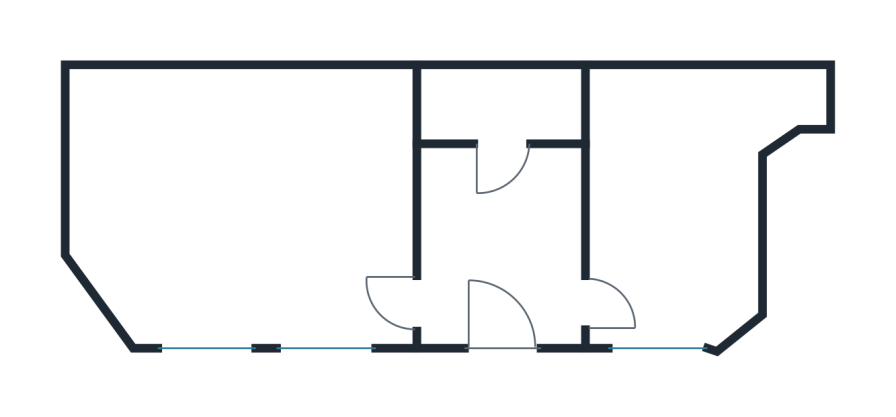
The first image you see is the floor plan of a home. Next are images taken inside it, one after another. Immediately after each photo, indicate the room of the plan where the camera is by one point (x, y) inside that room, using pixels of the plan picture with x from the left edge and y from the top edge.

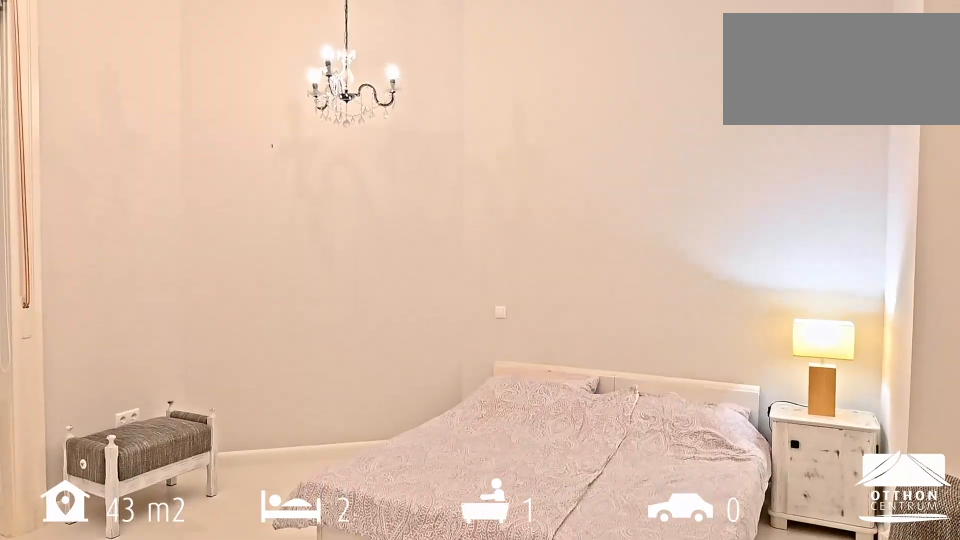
(252, 204)
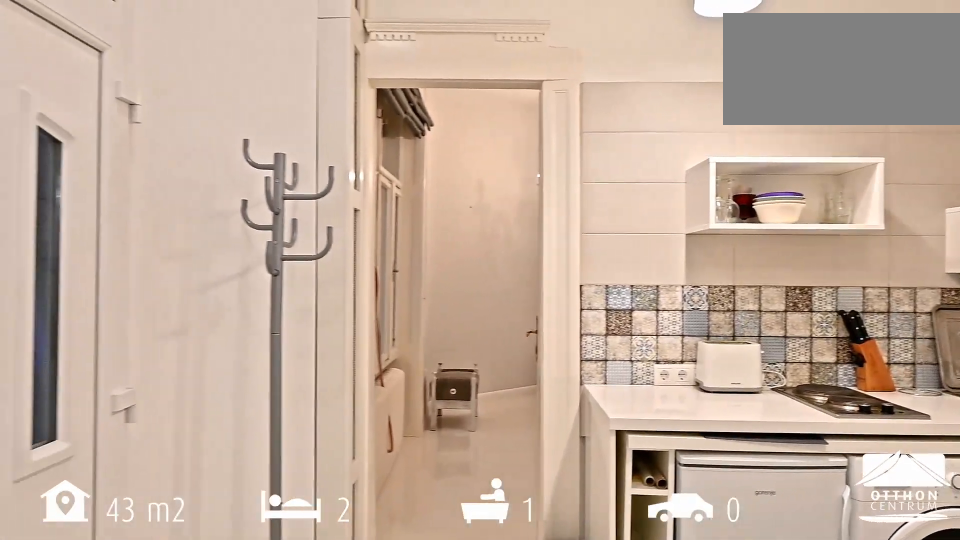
(497, 247)
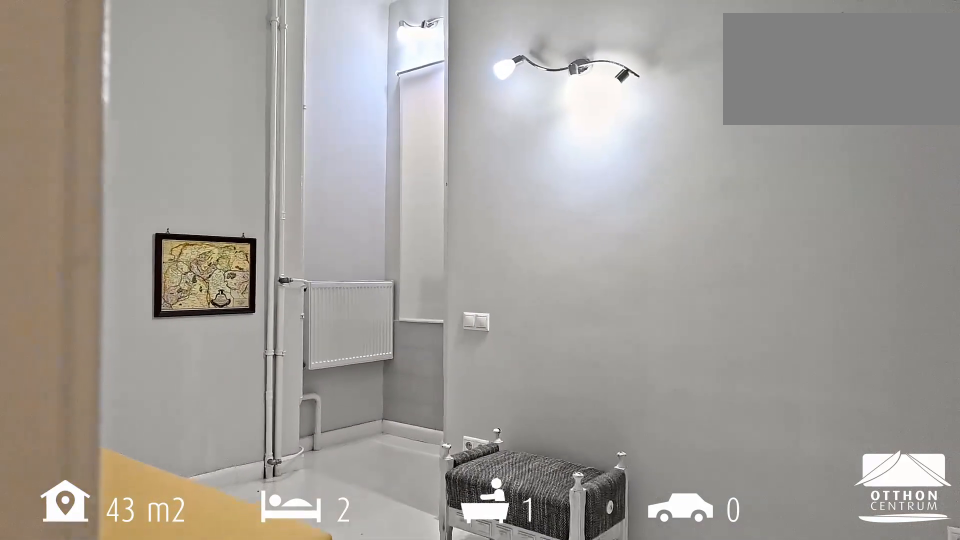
(677, 220)
